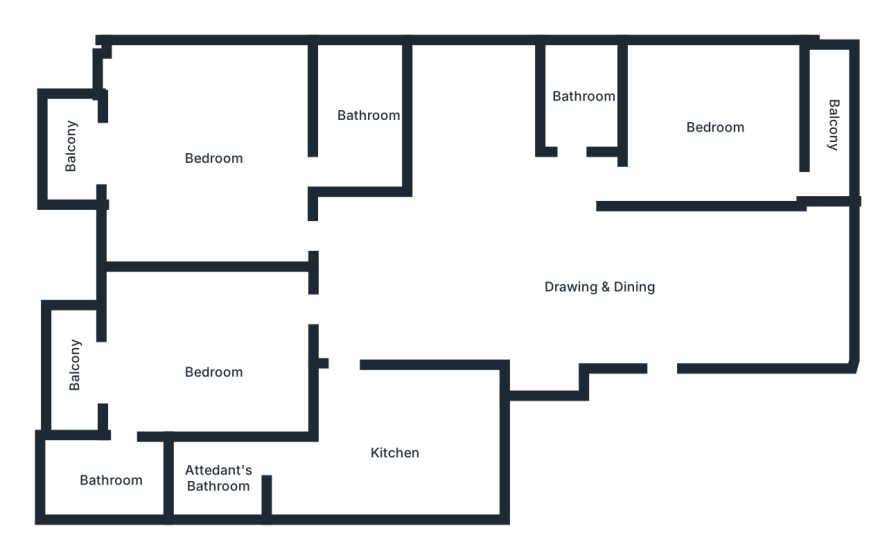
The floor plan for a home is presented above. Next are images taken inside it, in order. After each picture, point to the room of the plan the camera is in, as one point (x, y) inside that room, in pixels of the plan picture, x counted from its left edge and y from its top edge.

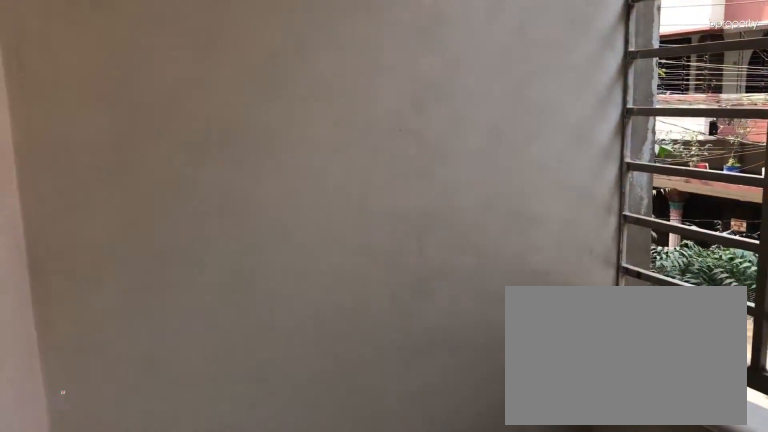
(80, 371)
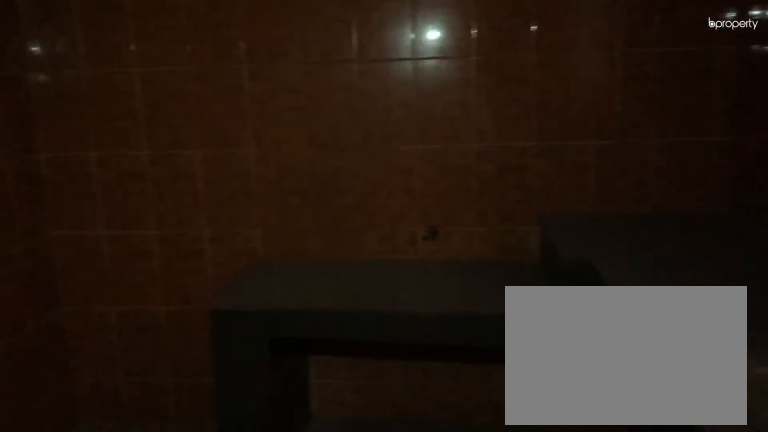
(395, 450)
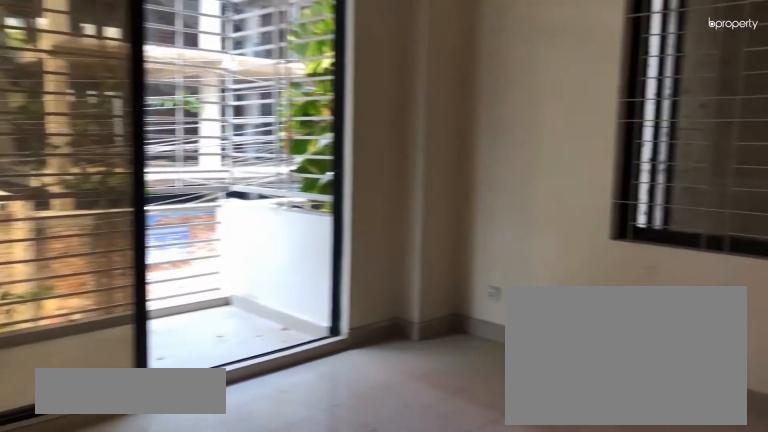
(213, 157)
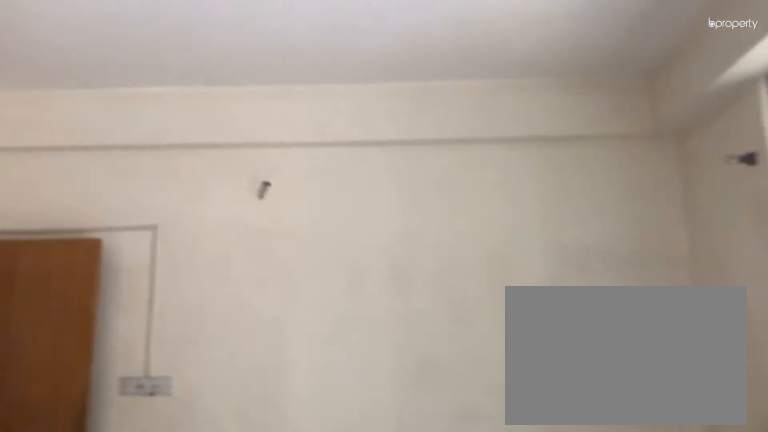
(213, 157)
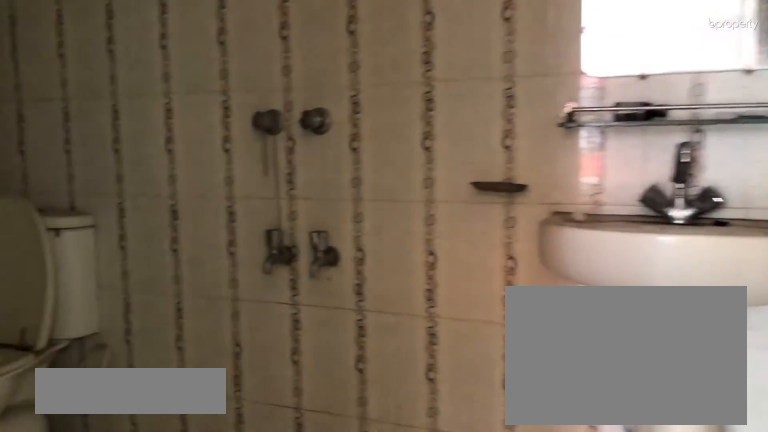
(364, 113)
